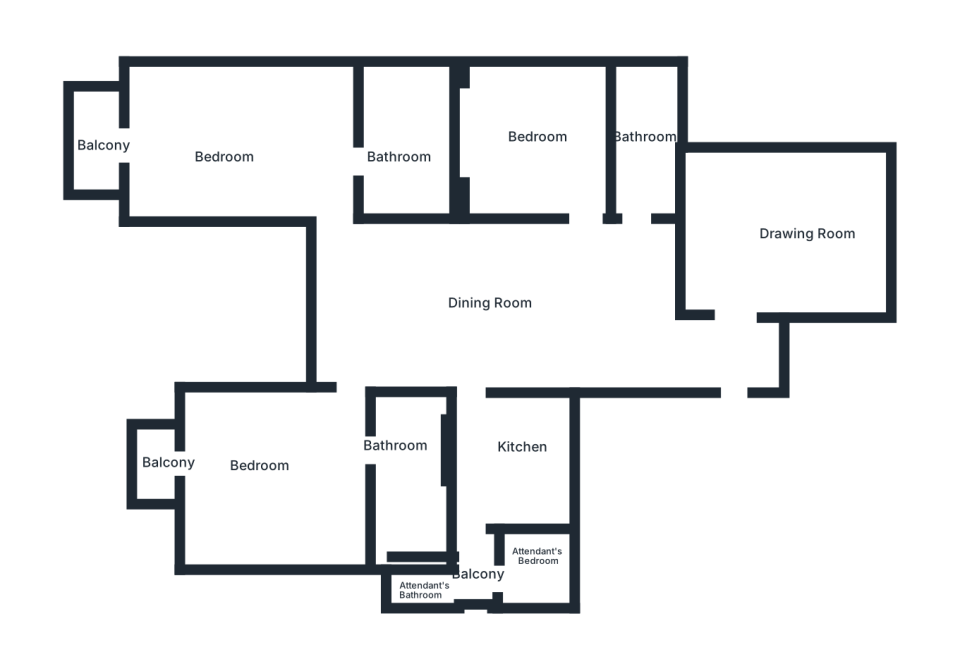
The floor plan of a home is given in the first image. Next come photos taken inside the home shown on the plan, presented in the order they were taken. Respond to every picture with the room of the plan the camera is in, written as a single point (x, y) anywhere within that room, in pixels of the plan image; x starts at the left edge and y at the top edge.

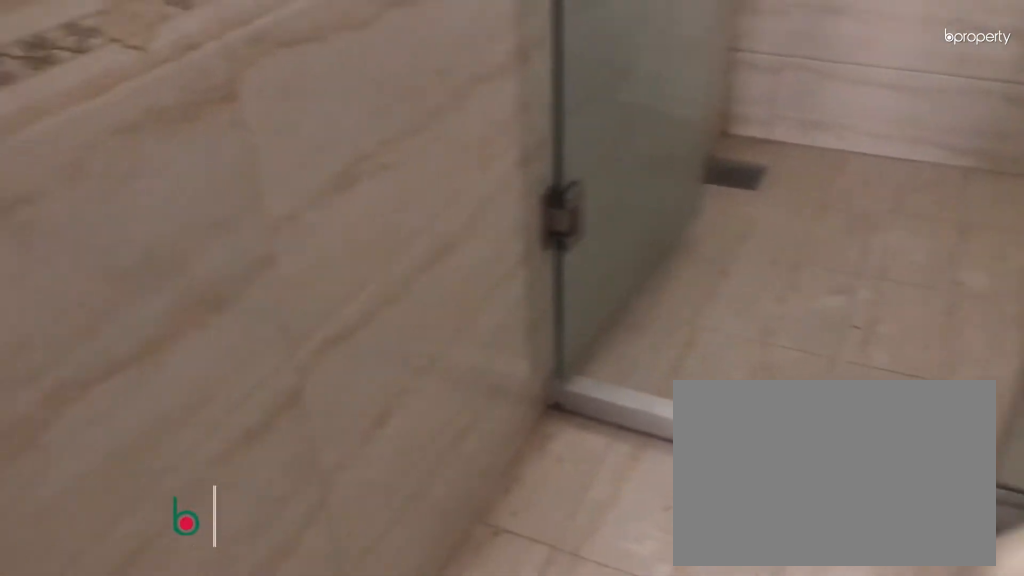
(646, 146)
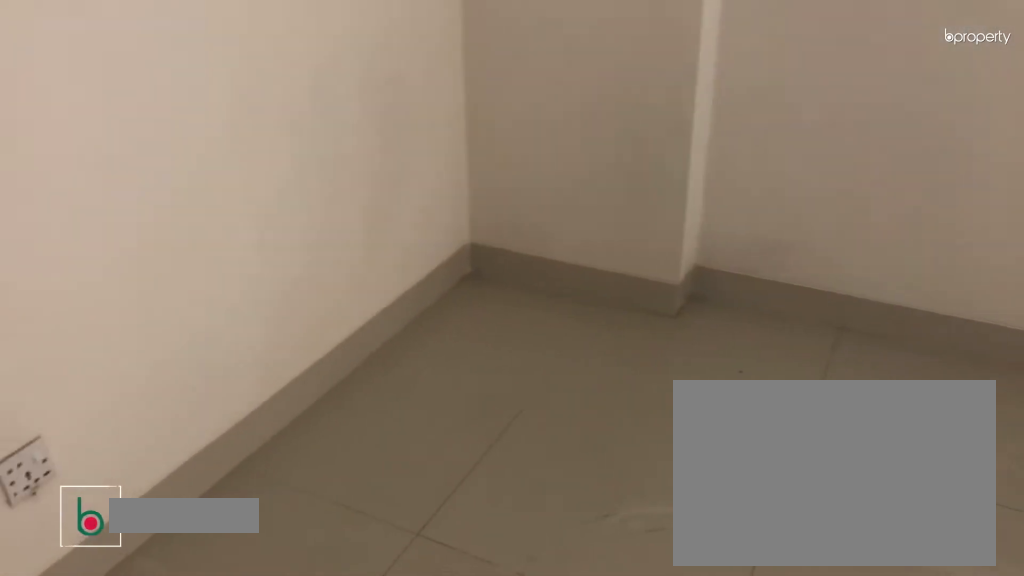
(540, 142)
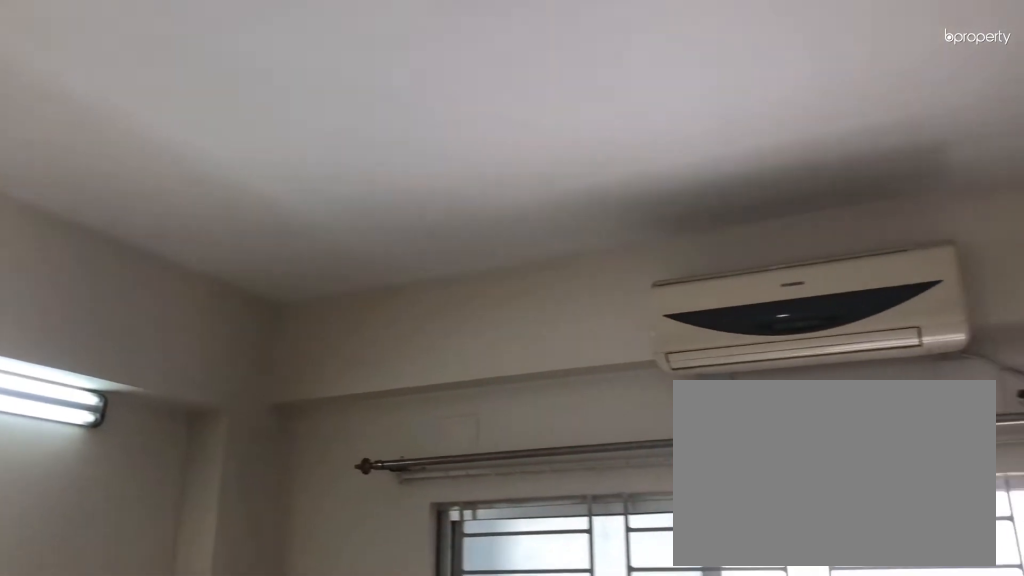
(540, 142)
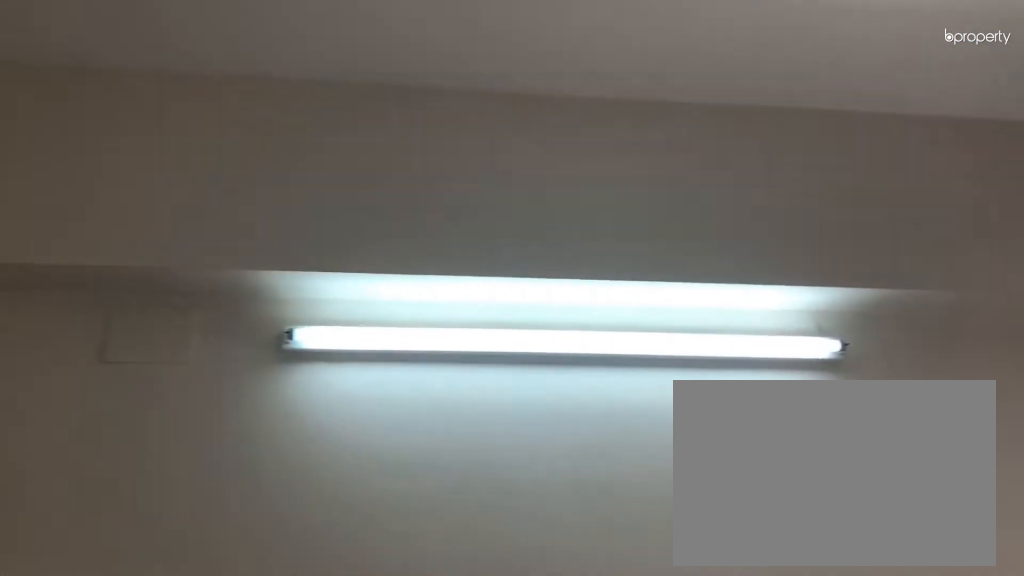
(211, 135)
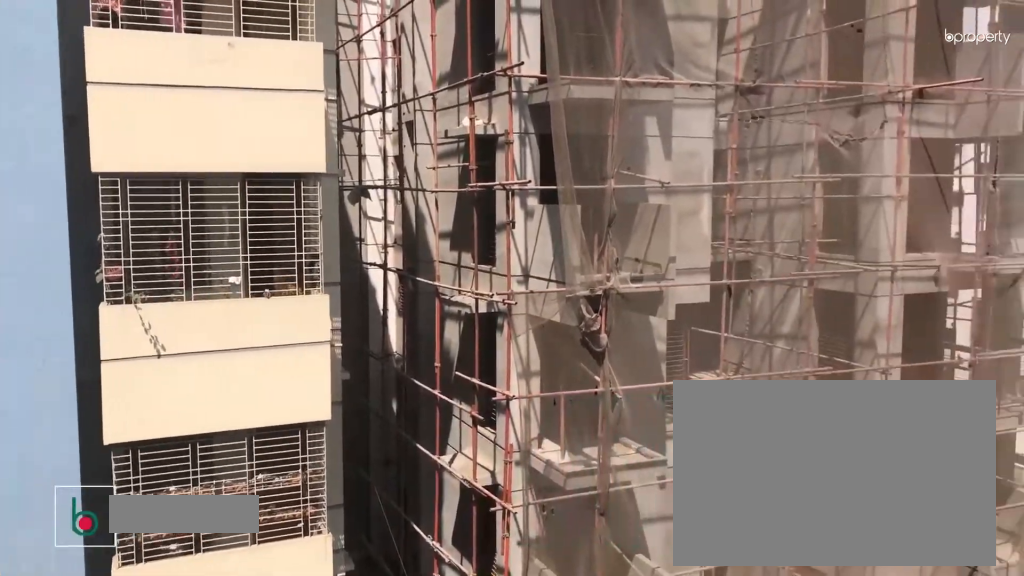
(104, 143)
